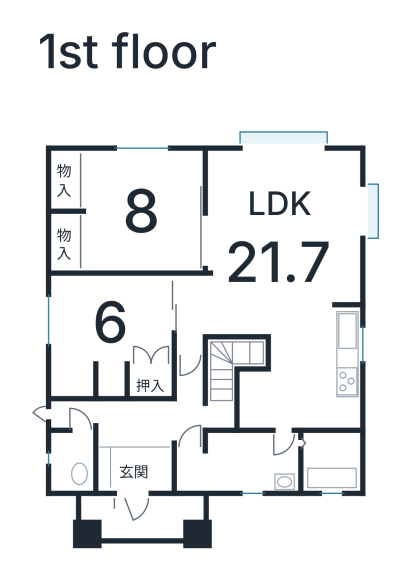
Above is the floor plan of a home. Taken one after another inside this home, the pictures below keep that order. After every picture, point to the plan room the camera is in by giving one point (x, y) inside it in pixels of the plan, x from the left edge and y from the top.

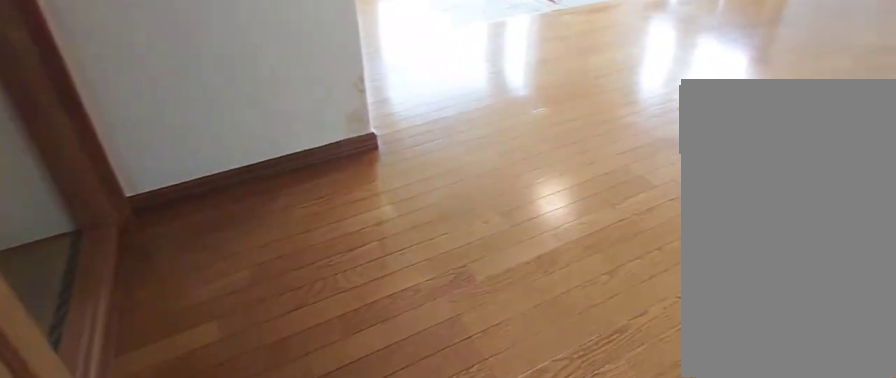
(273, 236)
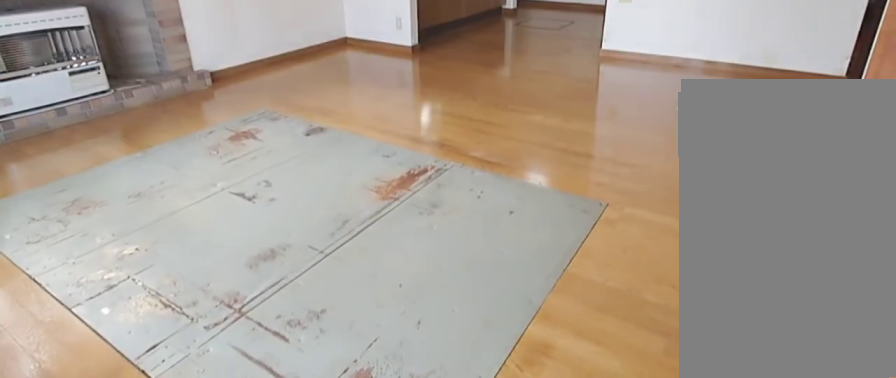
(273, 236)
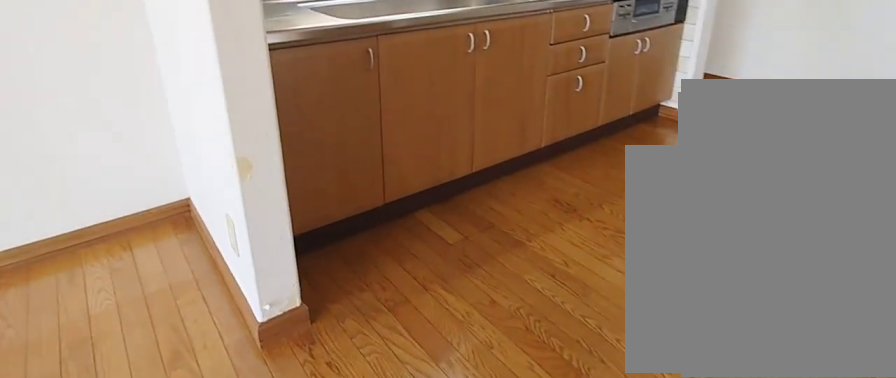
(306, 373)
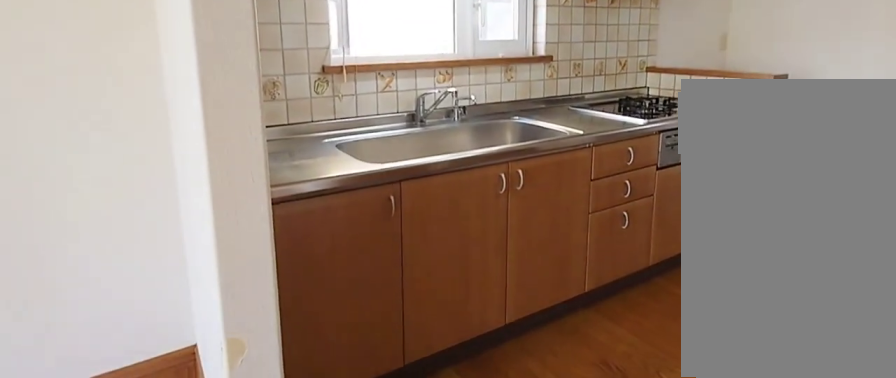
(306, 373)
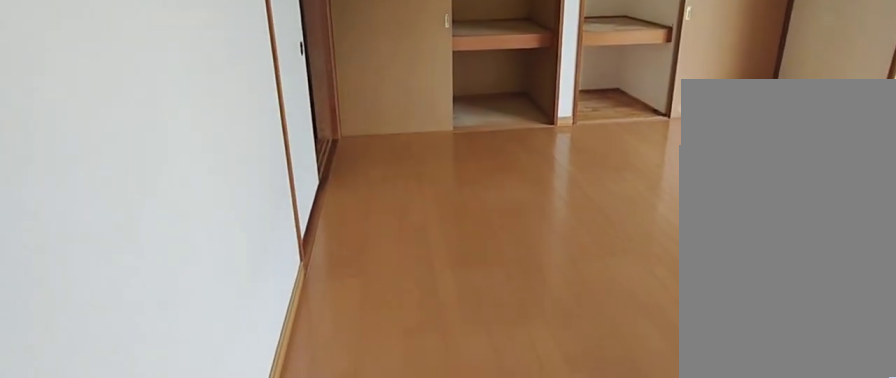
(140, 217)
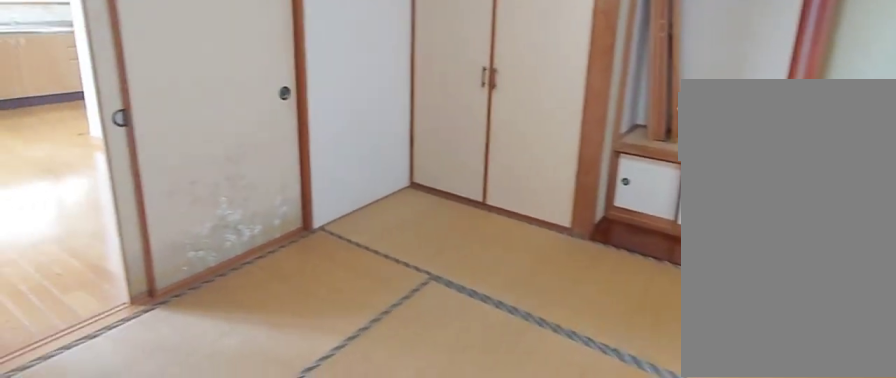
(108, 321)
